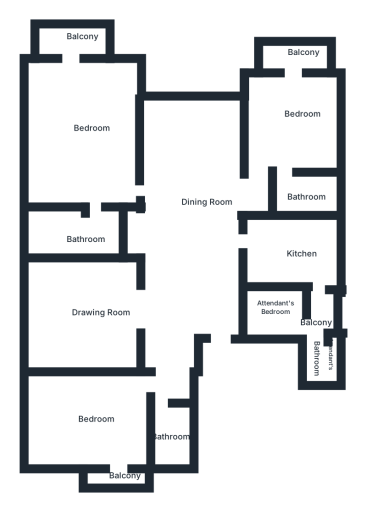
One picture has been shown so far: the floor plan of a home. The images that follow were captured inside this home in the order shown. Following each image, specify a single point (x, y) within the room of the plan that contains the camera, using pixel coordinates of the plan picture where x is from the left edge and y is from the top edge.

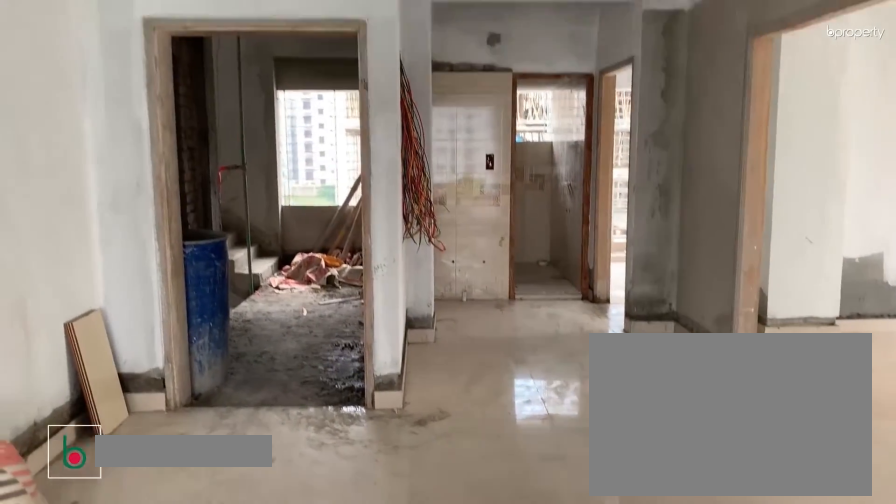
(196, 224)
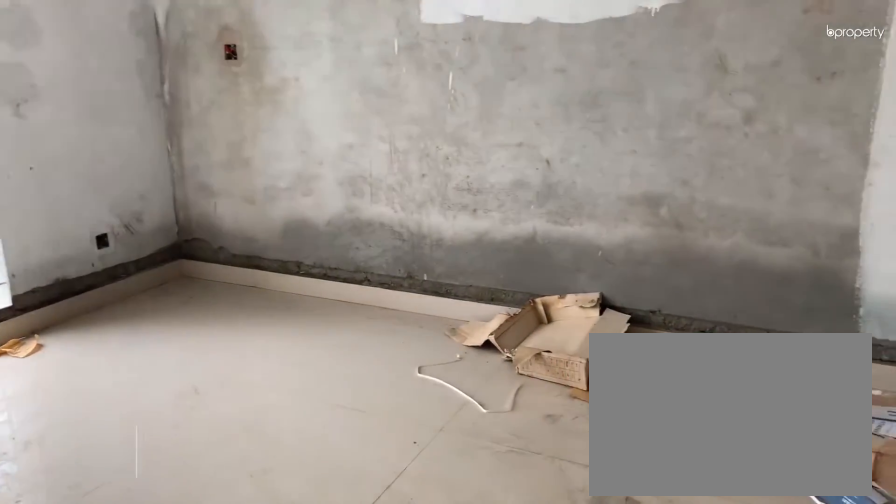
(80, 311)
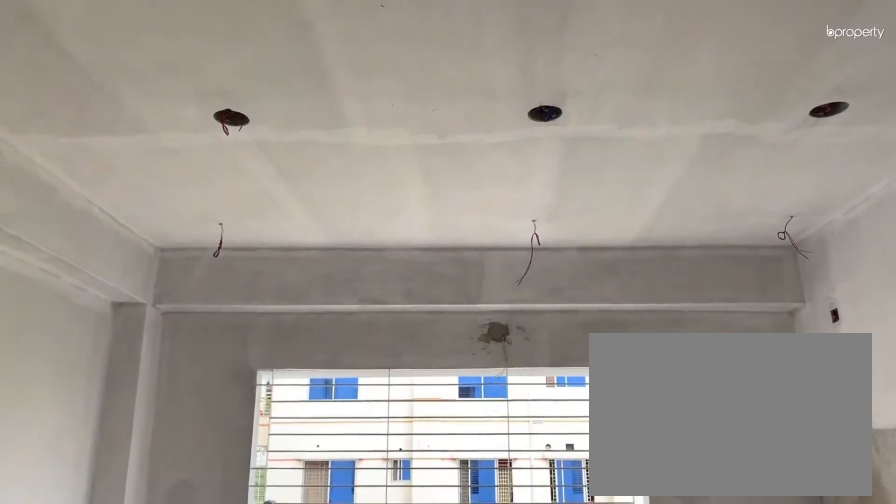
(88, 311)
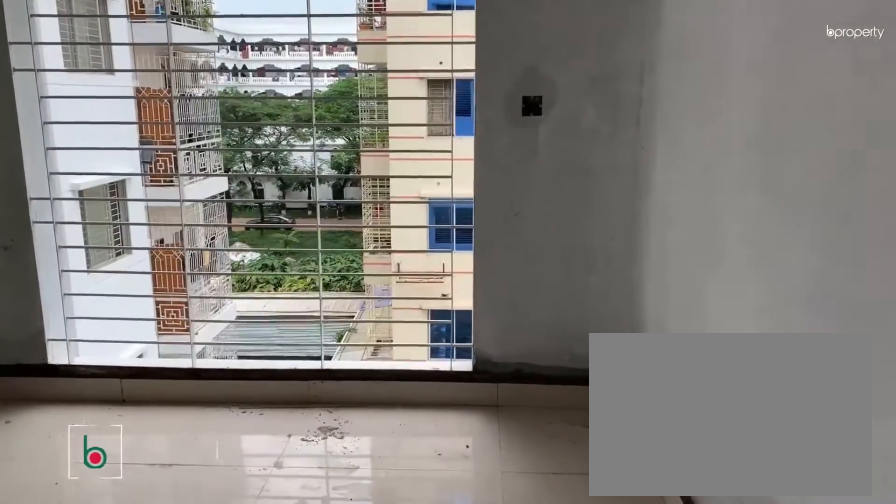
(101, 412)
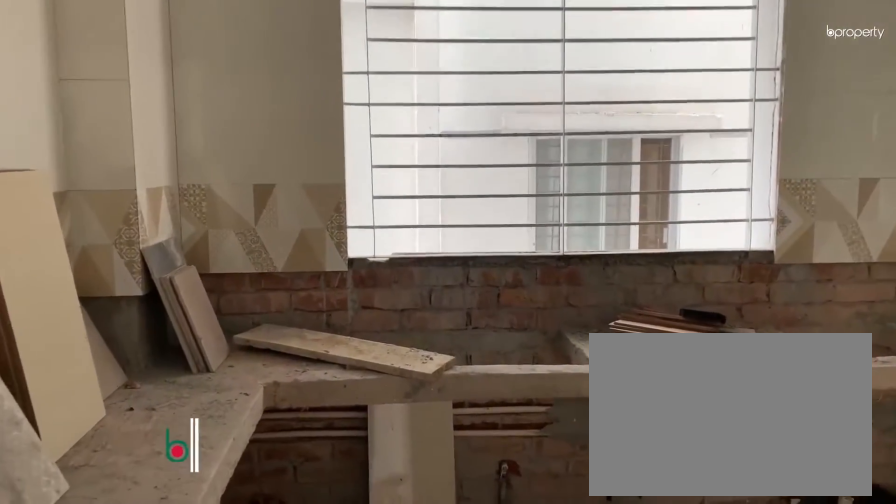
(295, 245)
